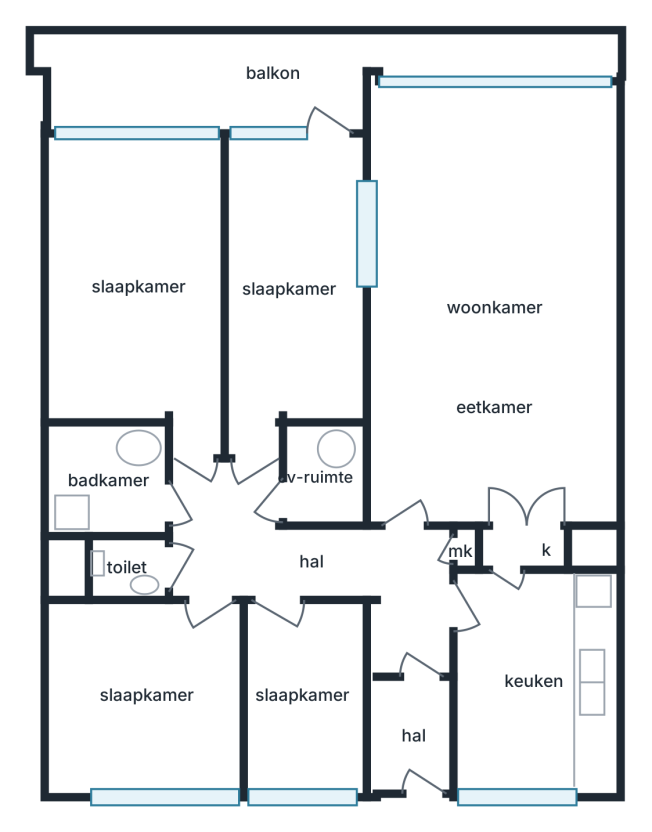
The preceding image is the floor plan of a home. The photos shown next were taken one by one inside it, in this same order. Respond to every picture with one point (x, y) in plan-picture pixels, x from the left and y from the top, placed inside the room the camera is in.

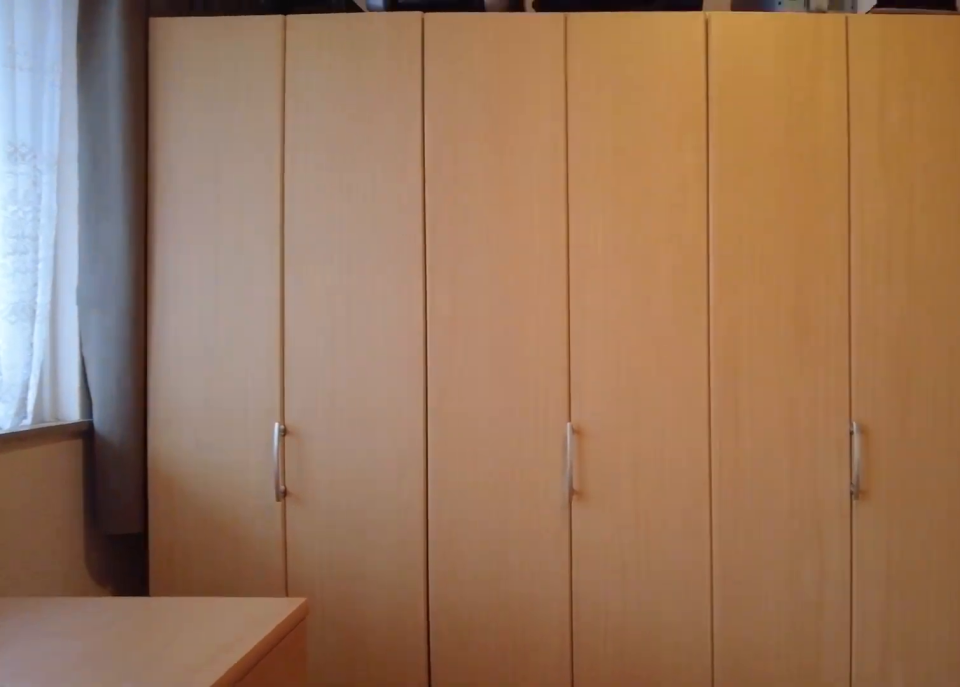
(146, 694)
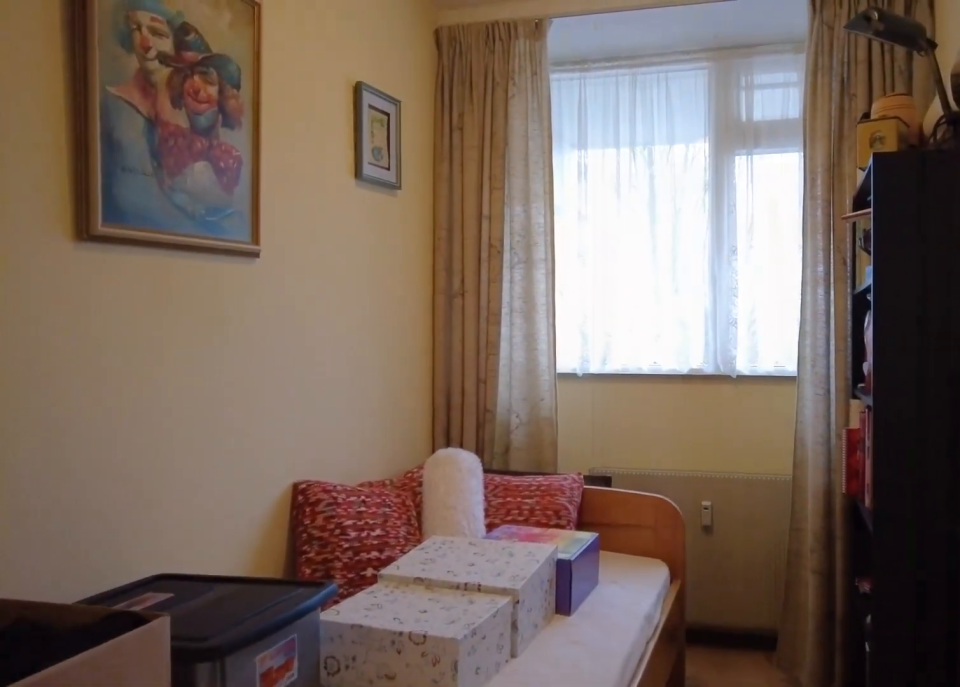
(302, 695)
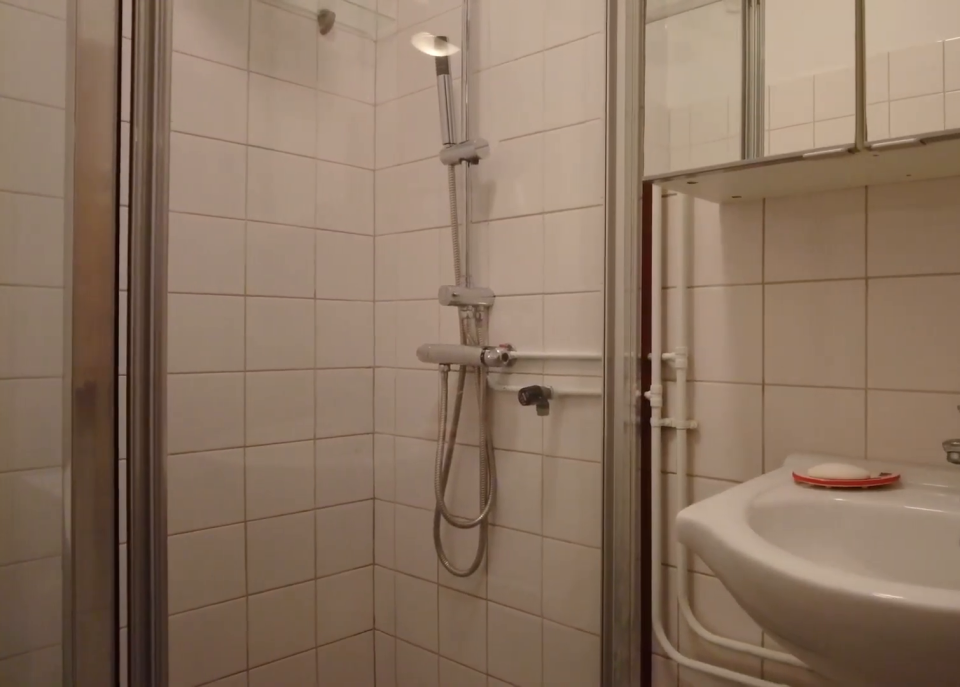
(109, 480)
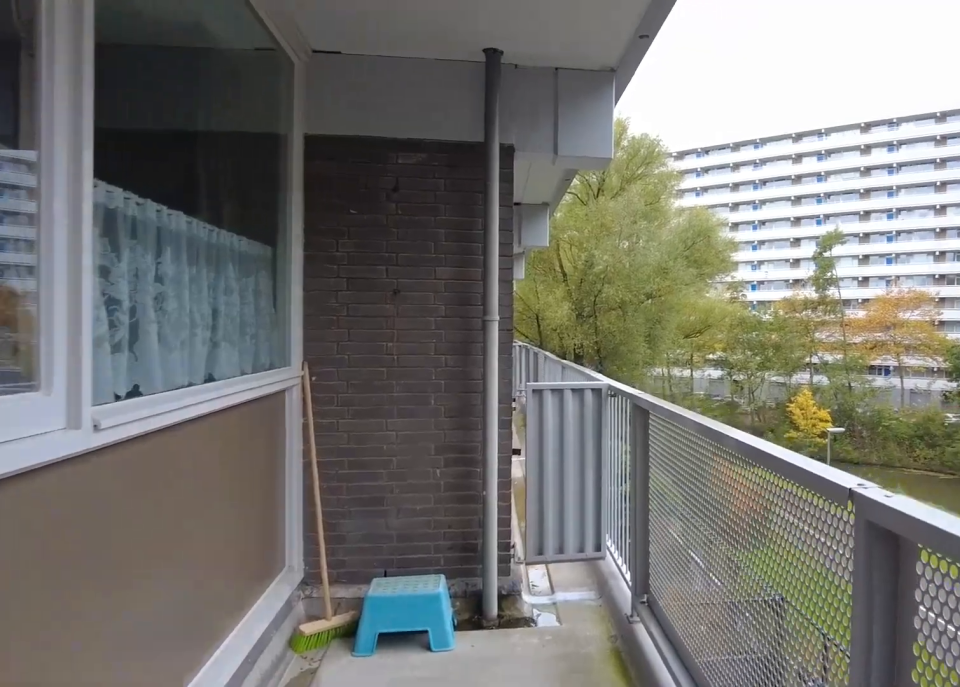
(274, 74)
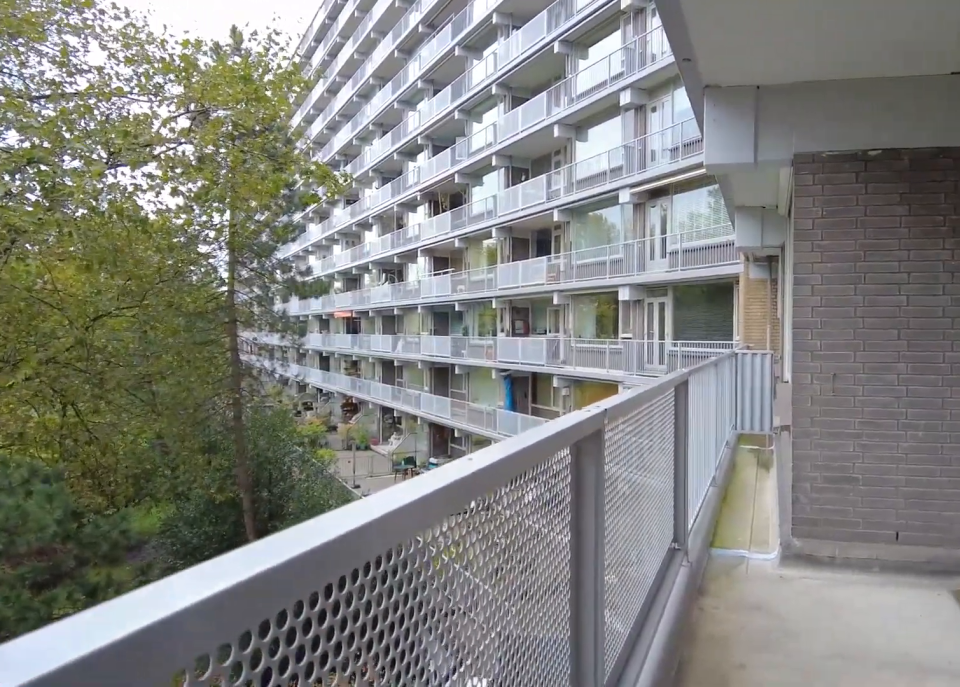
(274, 74)
